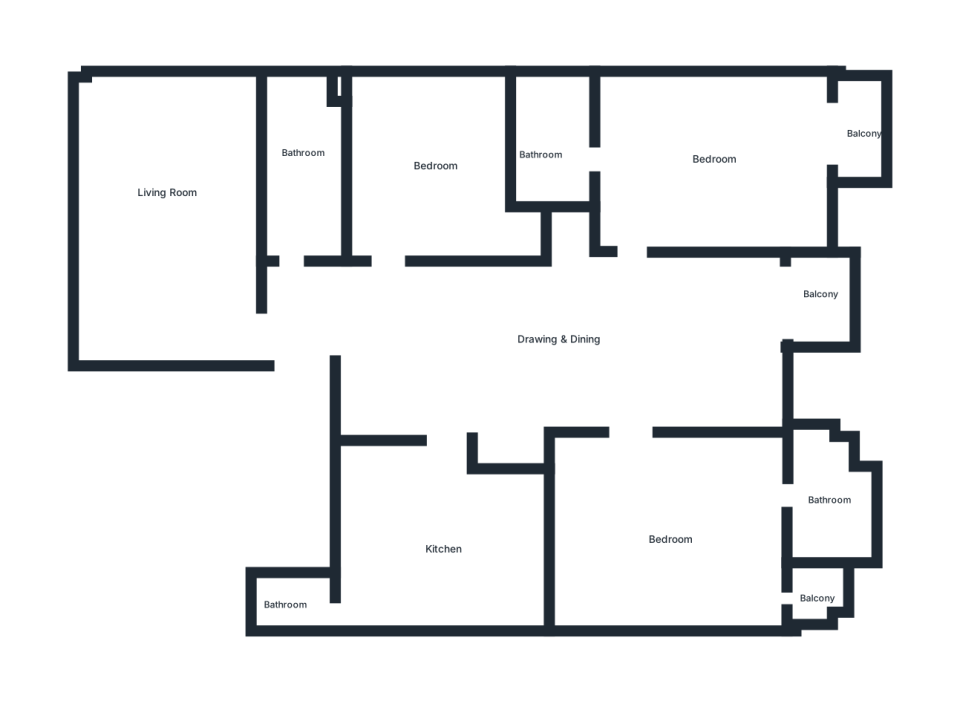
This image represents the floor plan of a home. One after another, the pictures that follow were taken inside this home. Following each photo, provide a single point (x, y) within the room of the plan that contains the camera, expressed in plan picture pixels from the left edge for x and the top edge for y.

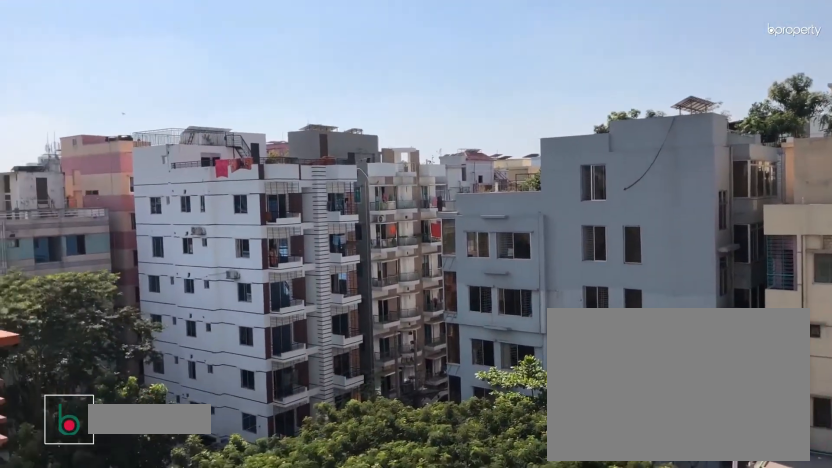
(820, 301)
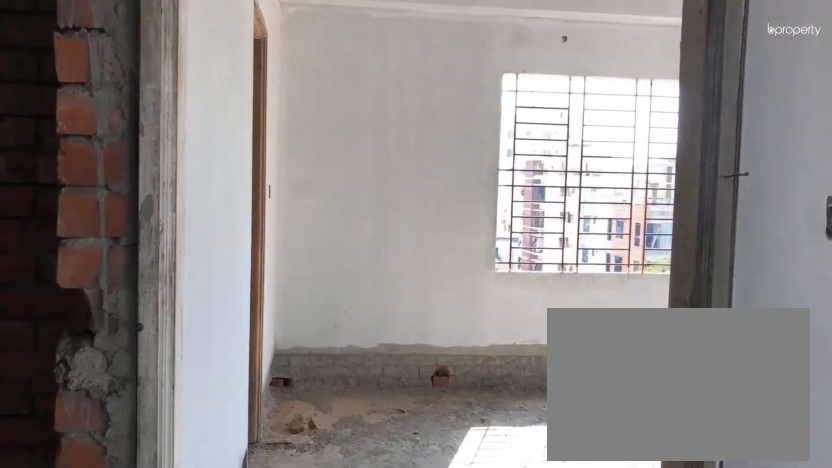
(627, 267)
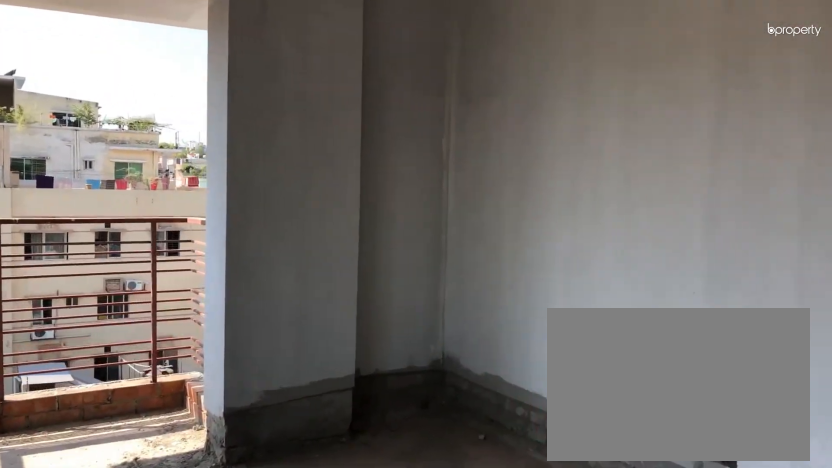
(704, 156)
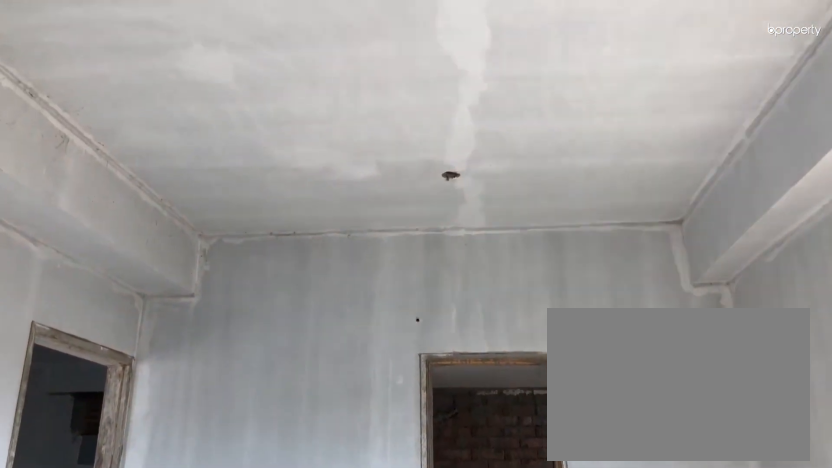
(704, 156)
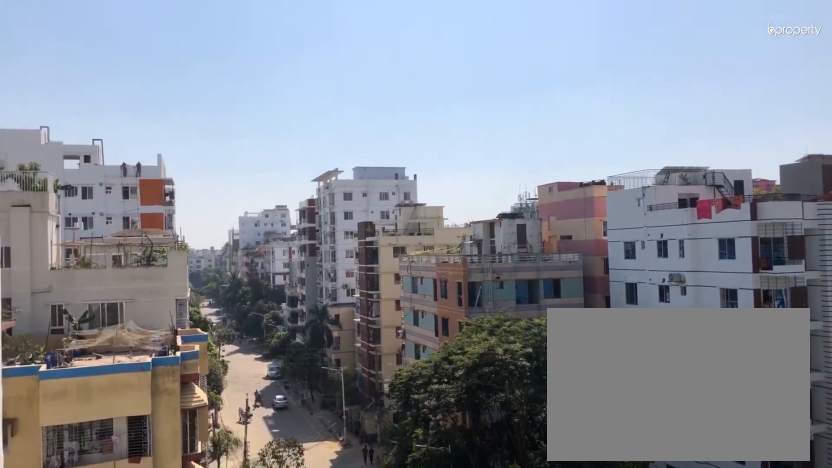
(862, 129)
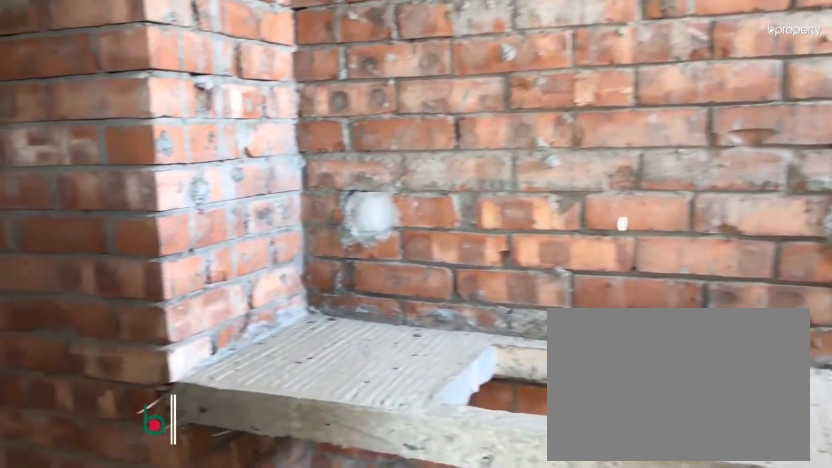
(550, 147)
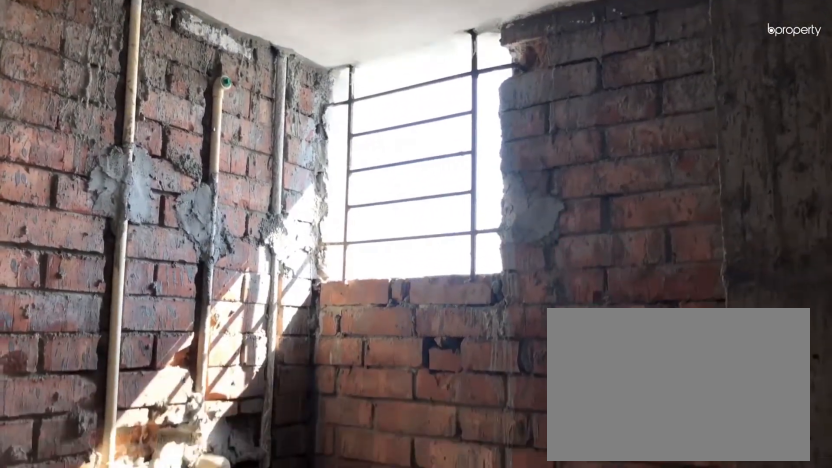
(549, 146)
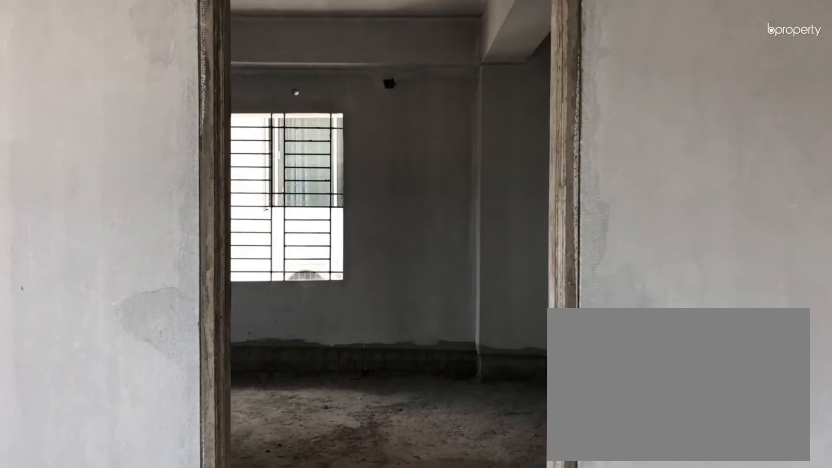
(636, 412)
